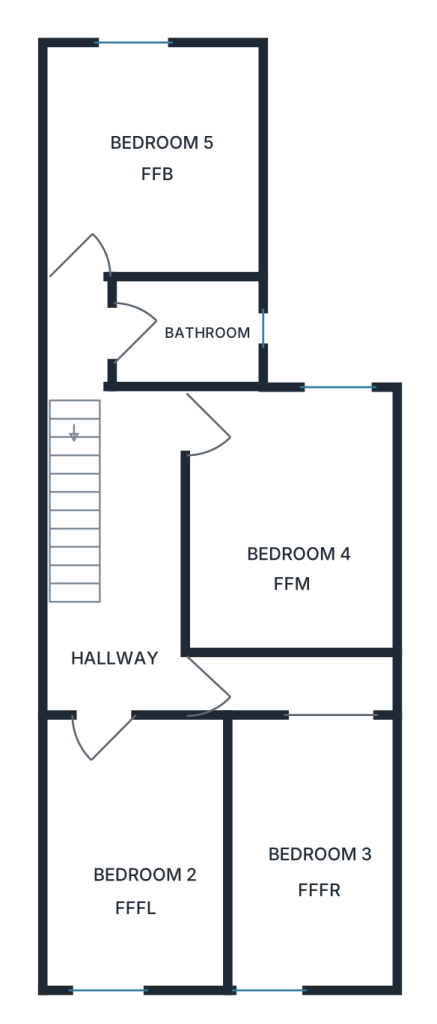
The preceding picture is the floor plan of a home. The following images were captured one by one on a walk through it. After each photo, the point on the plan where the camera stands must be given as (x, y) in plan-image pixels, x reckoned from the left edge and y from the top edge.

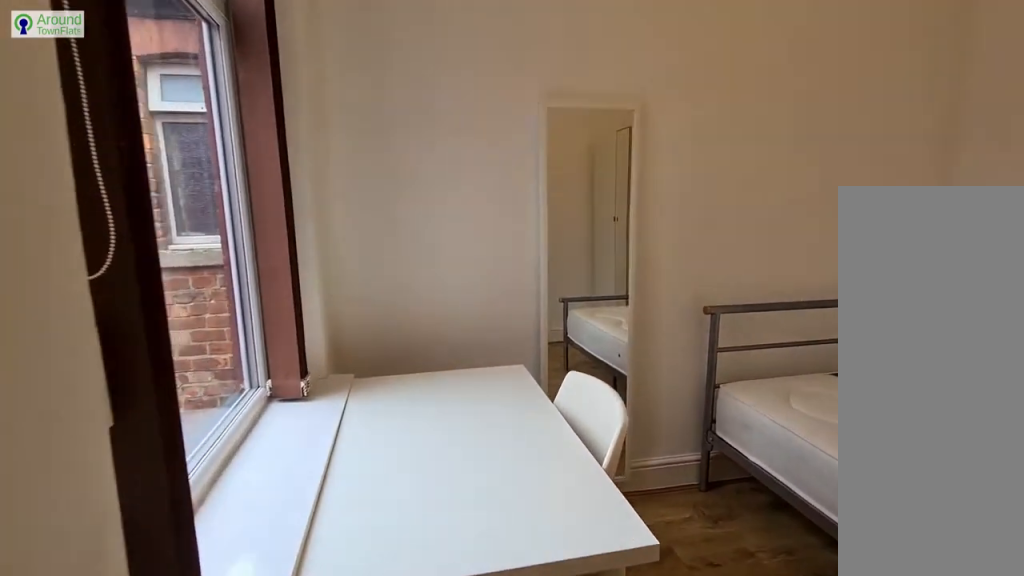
(267, 429)
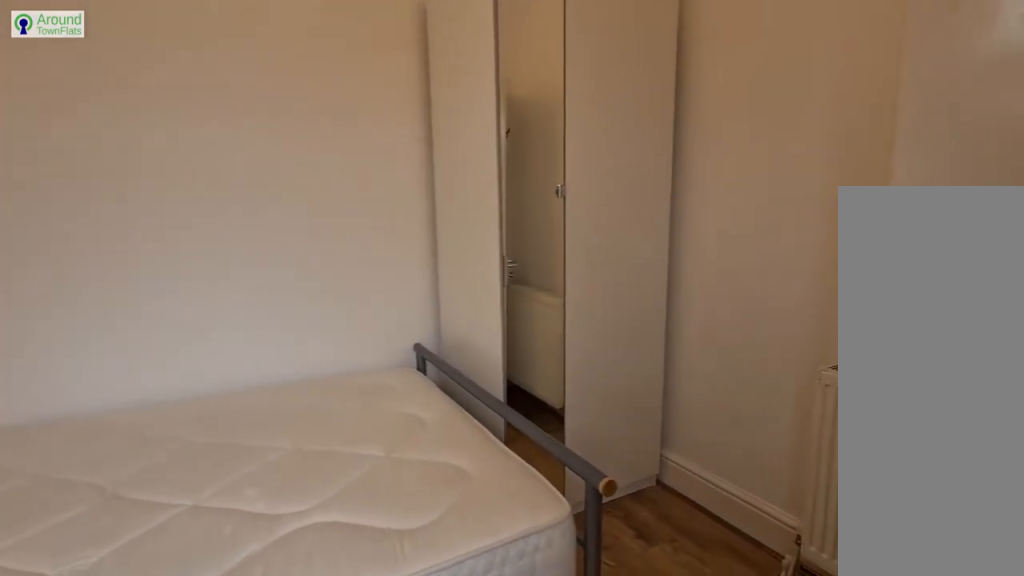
(290, 431)
